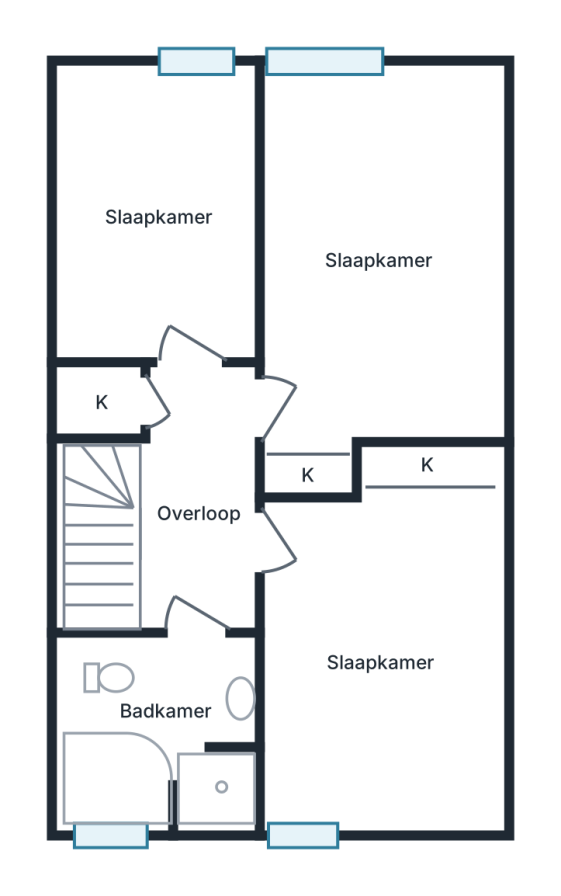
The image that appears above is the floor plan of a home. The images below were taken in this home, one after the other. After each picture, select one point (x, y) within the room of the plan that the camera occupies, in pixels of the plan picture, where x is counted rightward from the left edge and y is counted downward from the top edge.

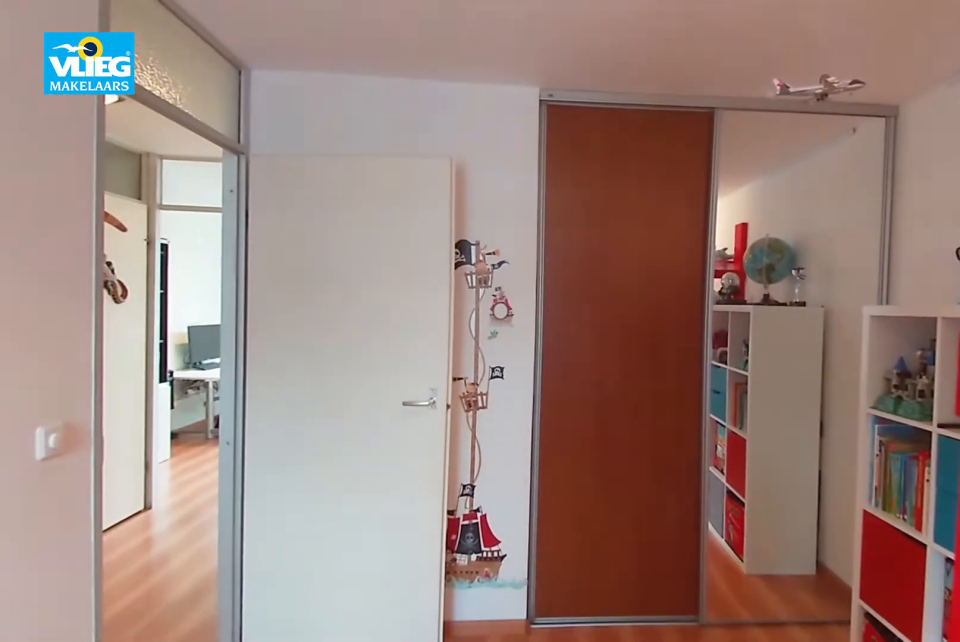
(381, 659)
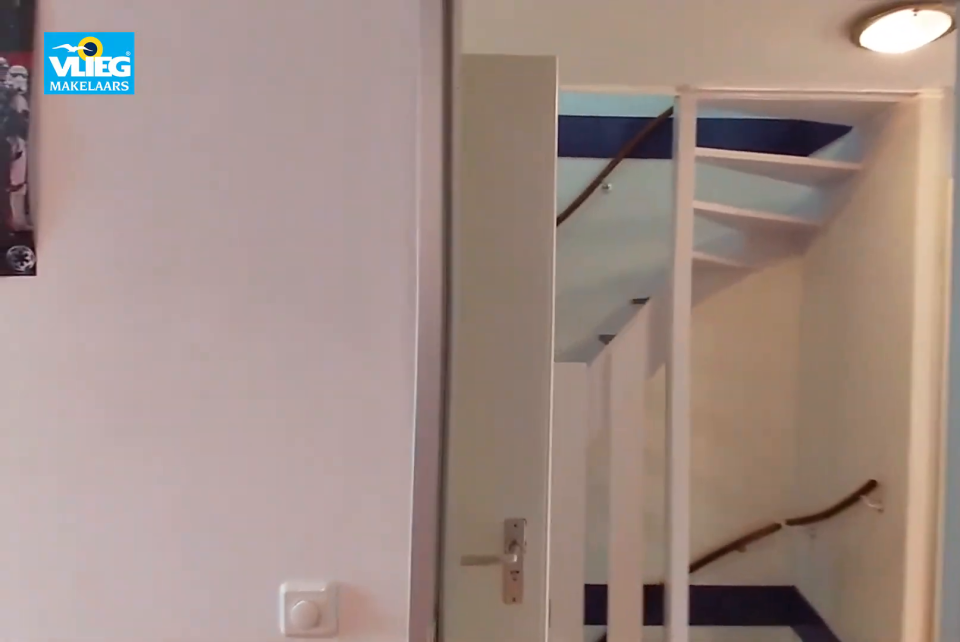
(381, 659)
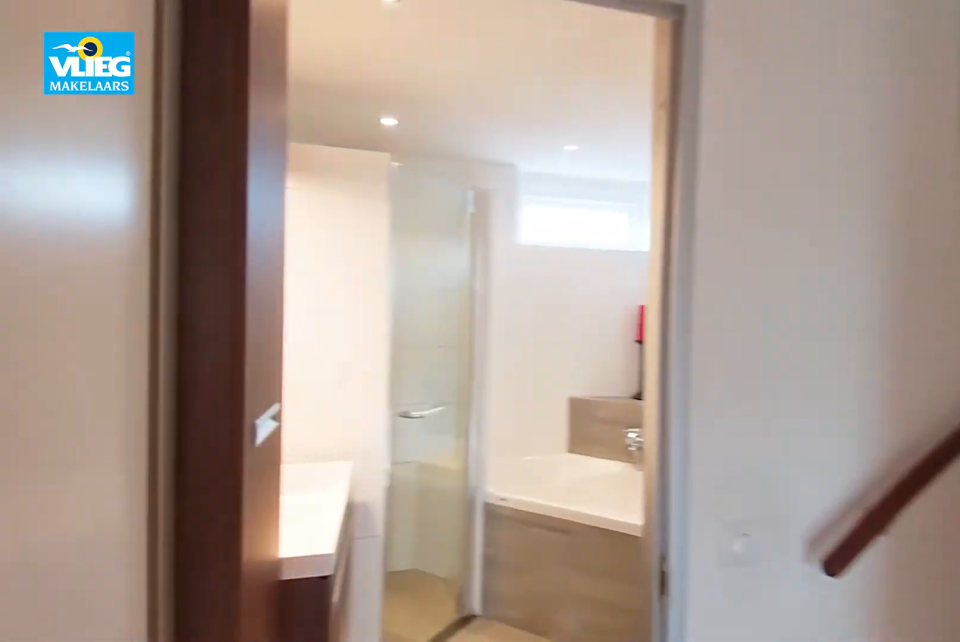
(197, 498)
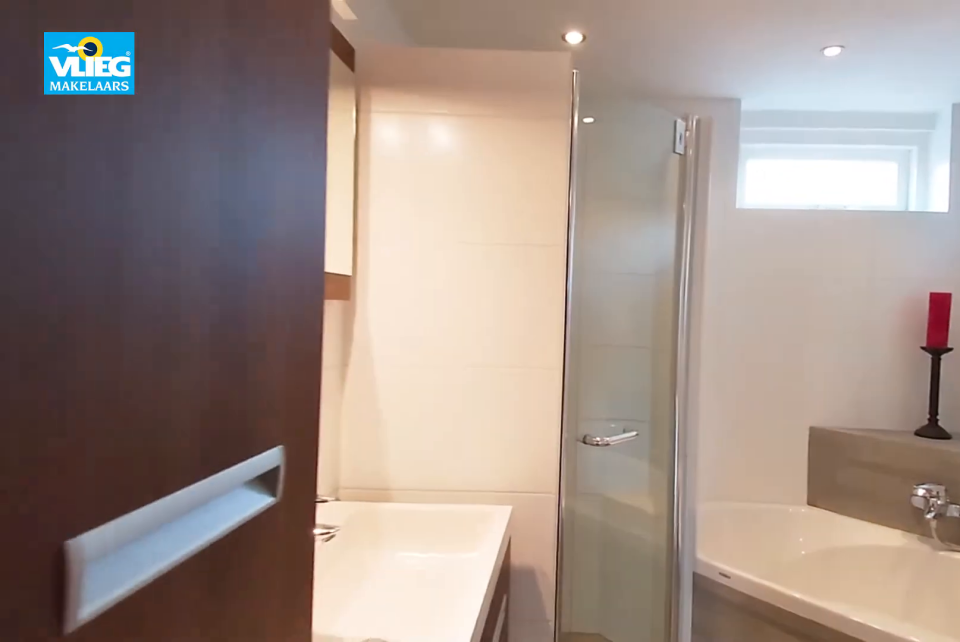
(158, 730)
